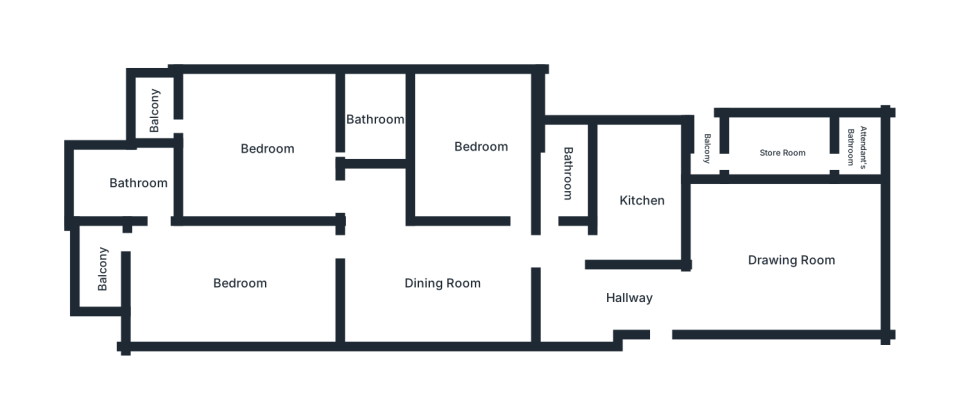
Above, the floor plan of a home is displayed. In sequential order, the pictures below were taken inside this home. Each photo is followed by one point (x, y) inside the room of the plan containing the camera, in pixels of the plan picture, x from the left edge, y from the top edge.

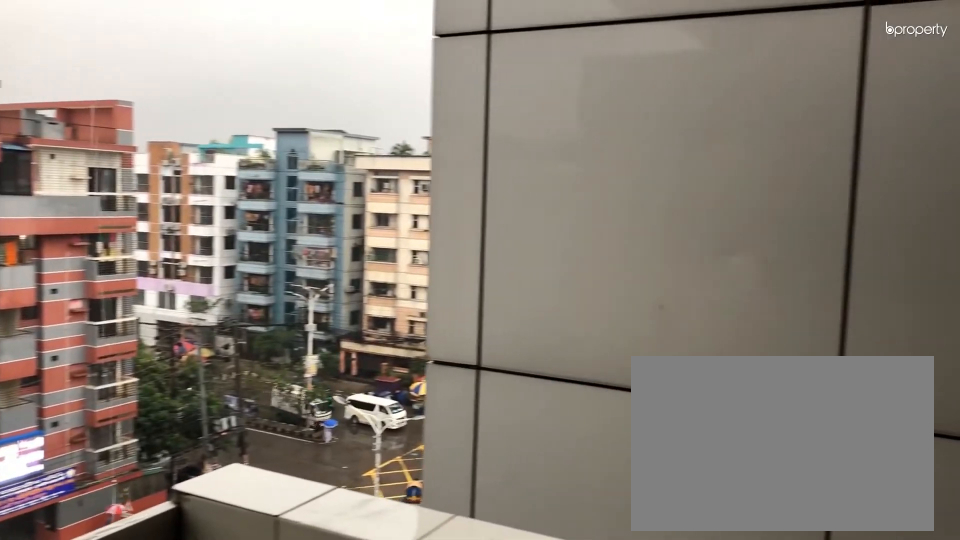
(150, 102)
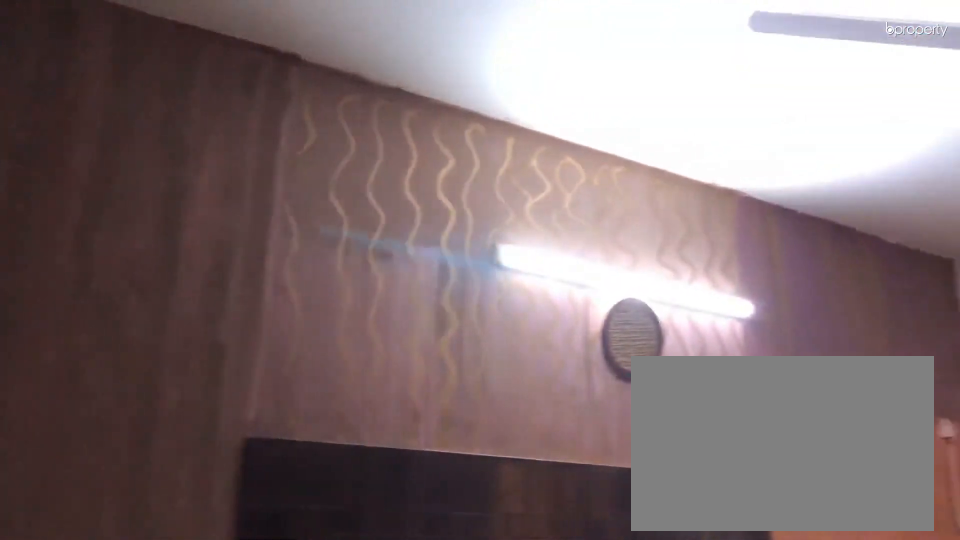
(240, 286)
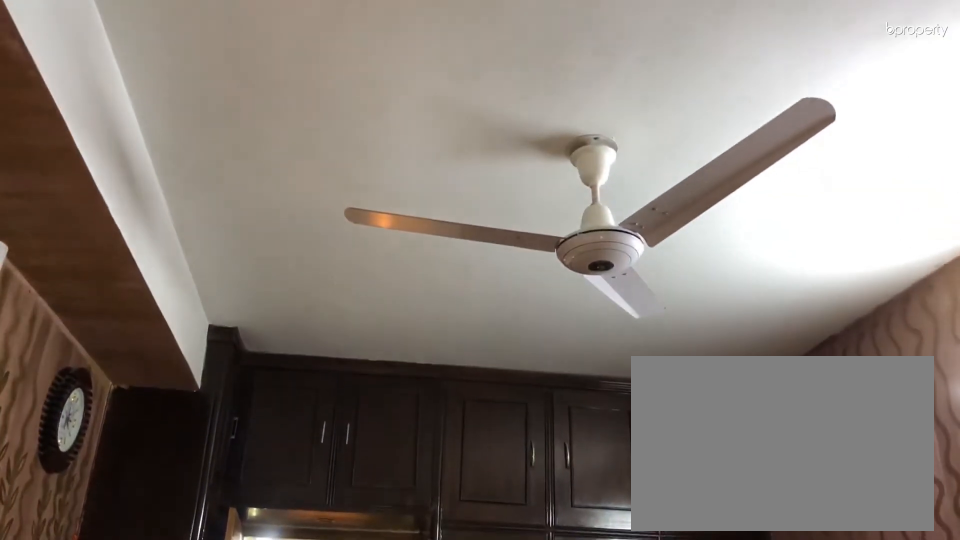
(241, 287)
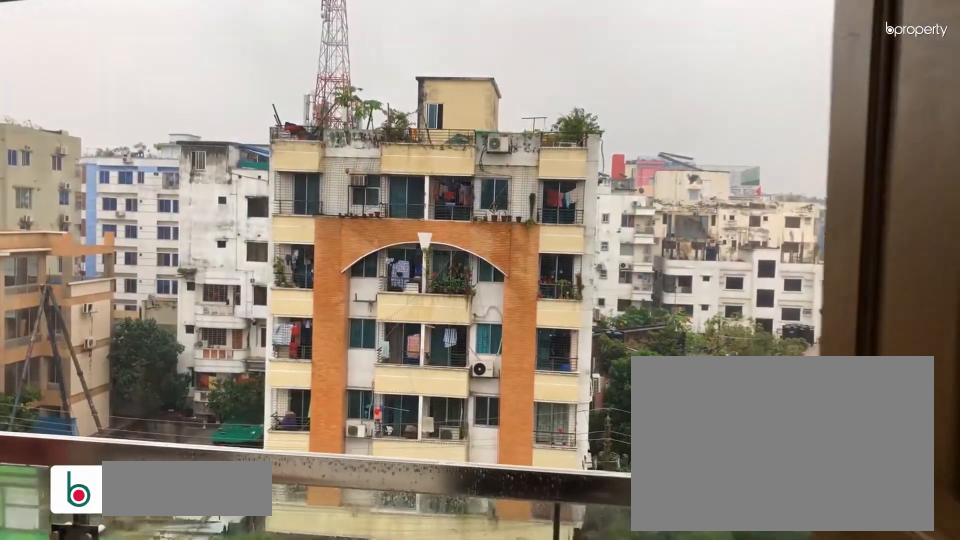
(105, 265)
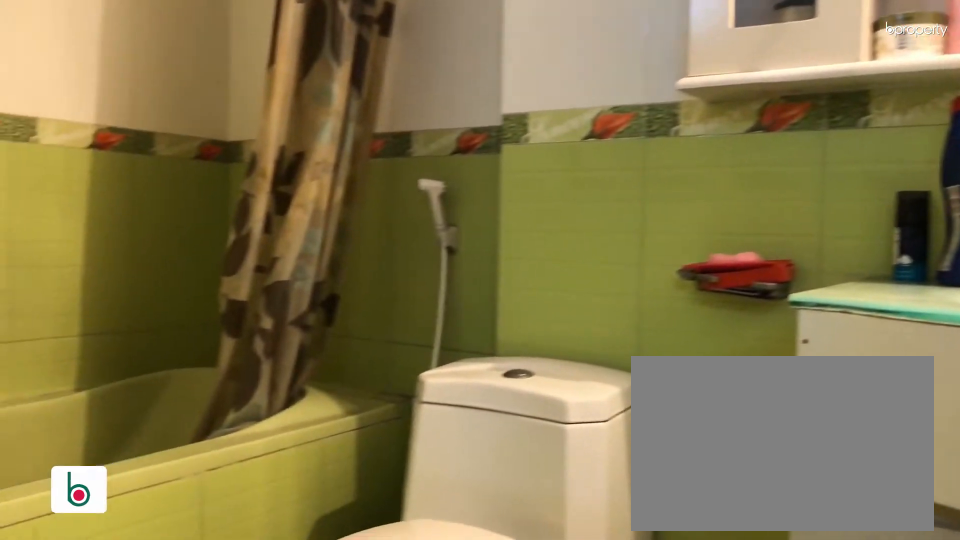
(137, 179)
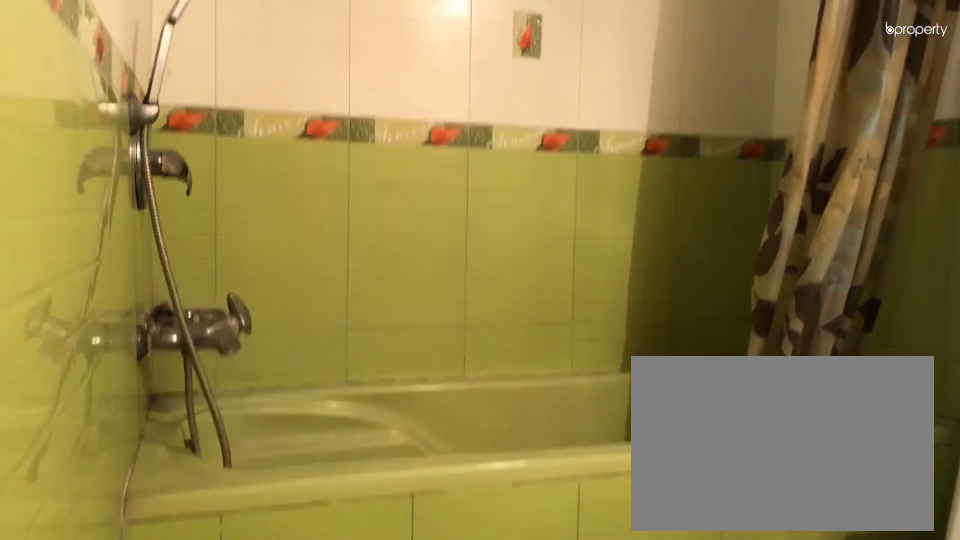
(137, 179)
